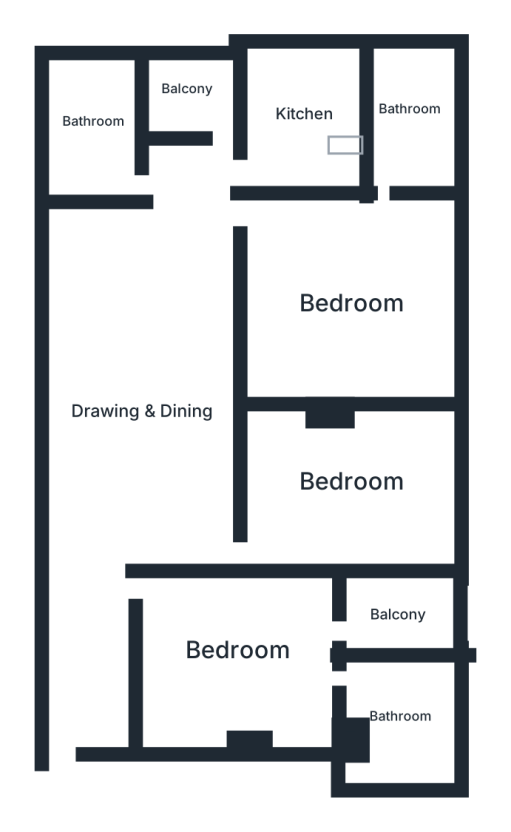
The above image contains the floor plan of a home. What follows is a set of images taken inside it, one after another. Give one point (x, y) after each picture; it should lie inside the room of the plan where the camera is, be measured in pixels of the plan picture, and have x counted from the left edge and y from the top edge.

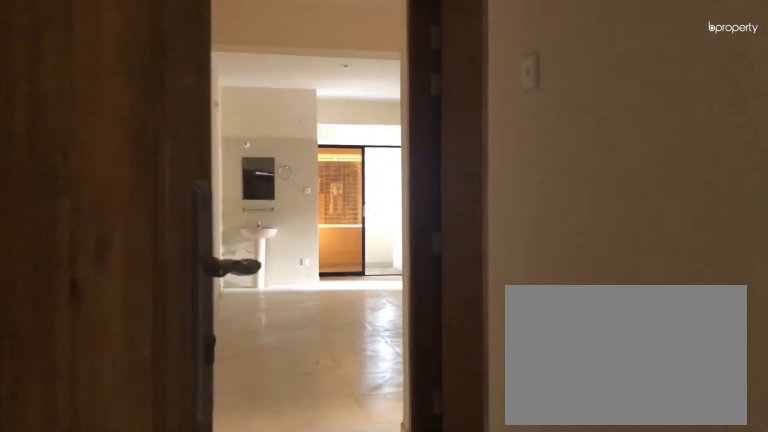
(71, 631)
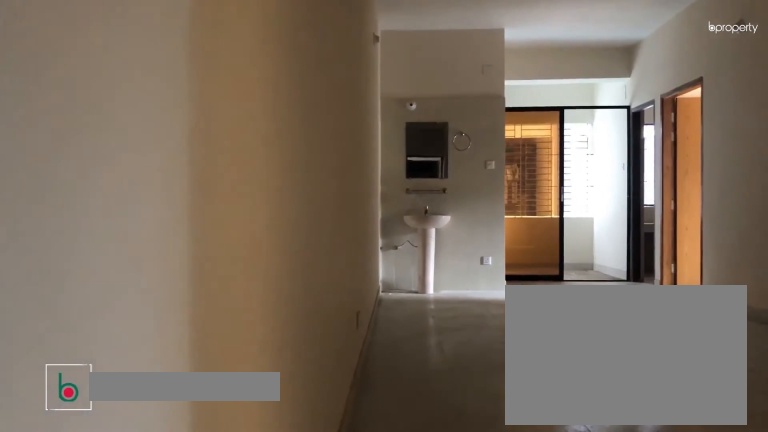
(141, 432)
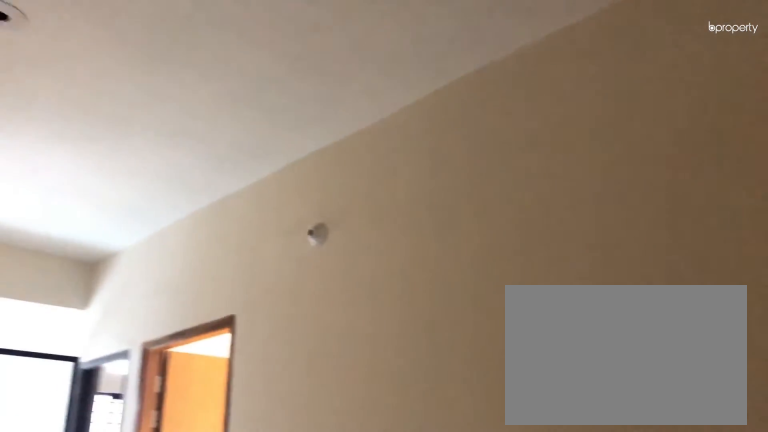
(142, 407)
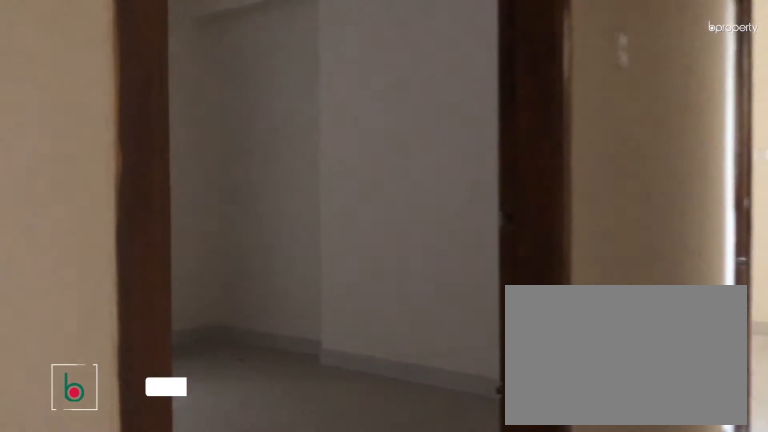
(237, 652)
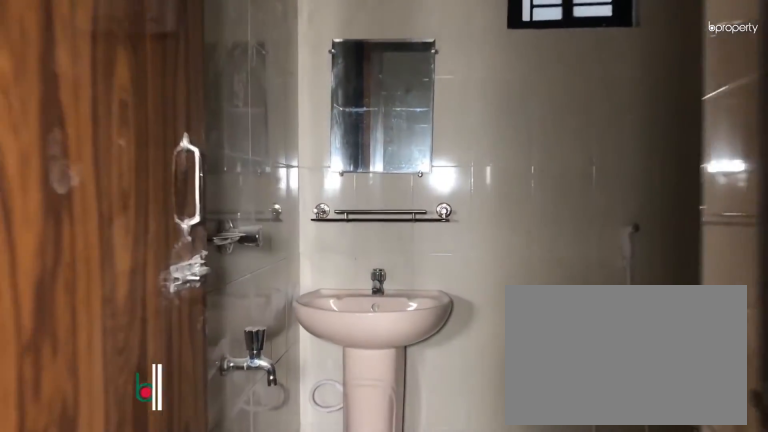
(402, 720)
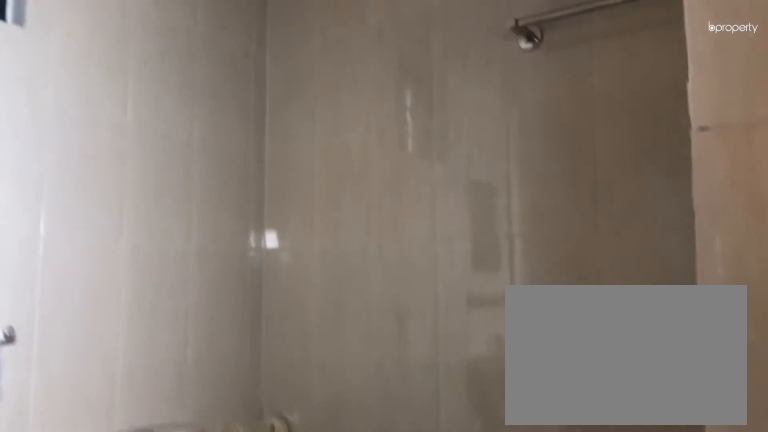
(402, 720)
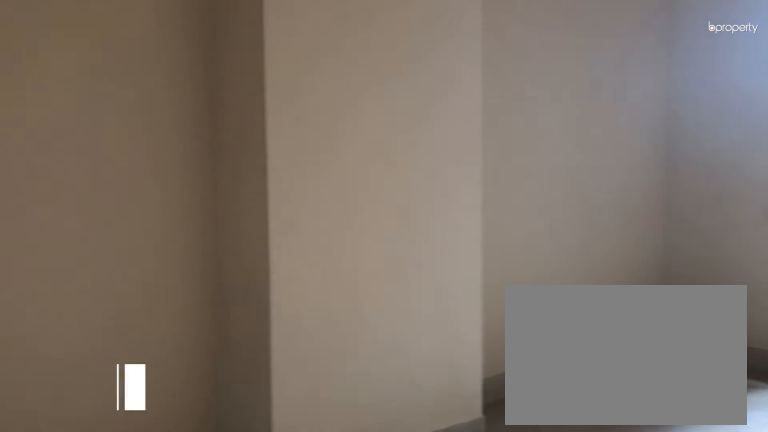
(353, 479)
